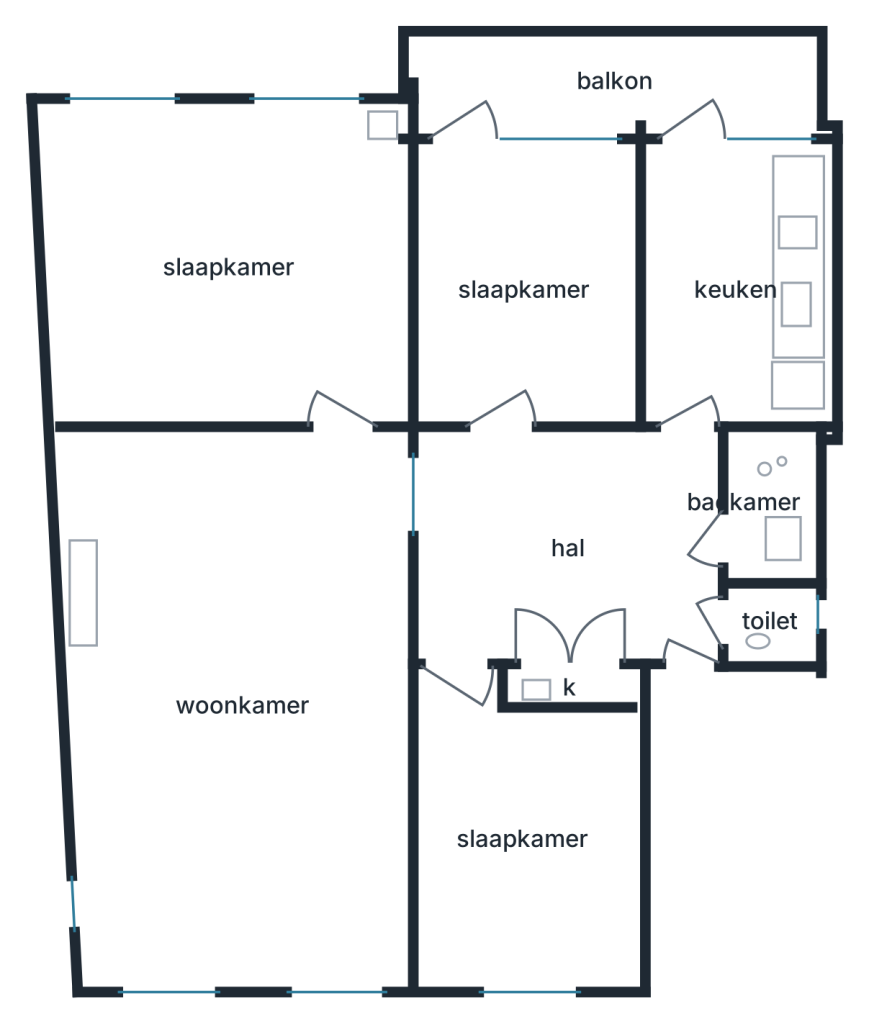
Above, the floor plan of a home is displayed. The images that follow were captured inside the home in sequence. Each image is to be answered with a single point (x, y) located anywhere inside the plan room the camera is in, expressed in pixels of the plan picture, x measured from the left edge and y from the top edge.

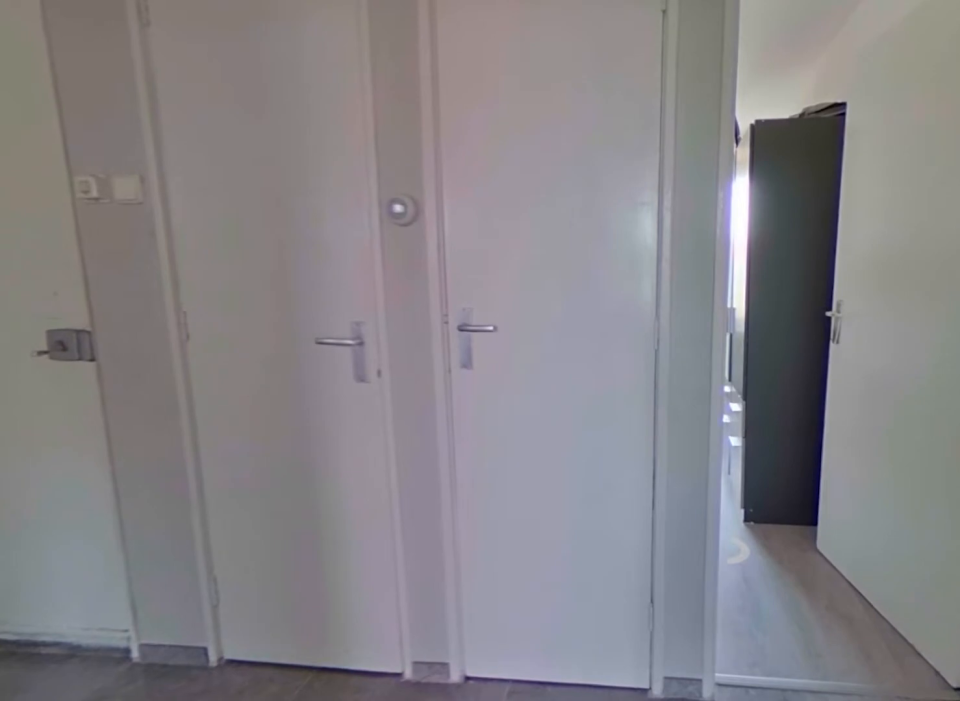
(565, 541)
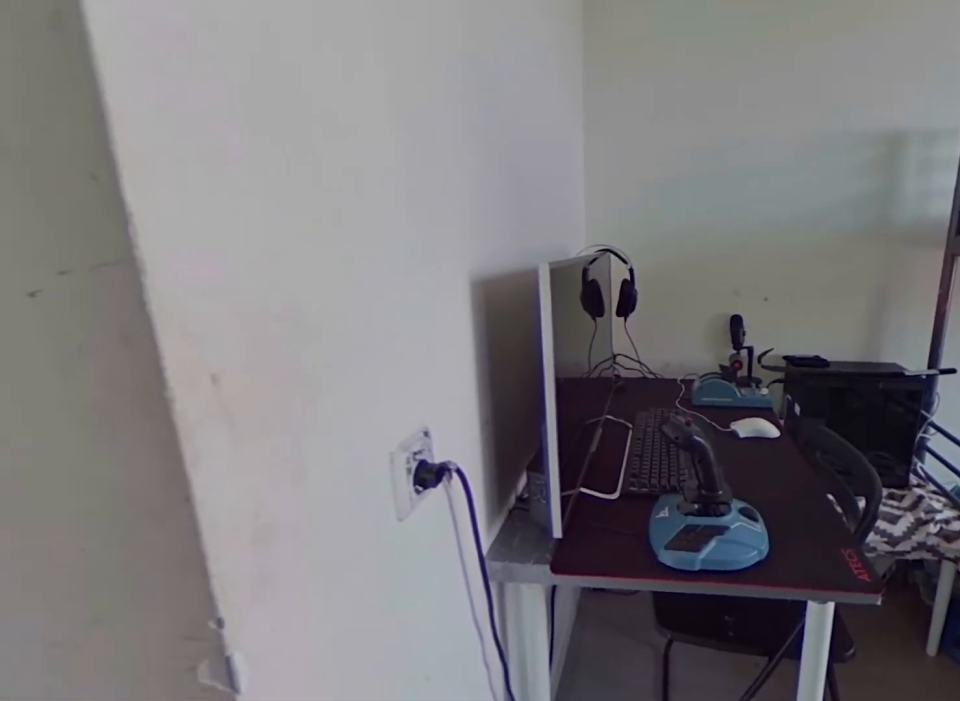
(523, 840)
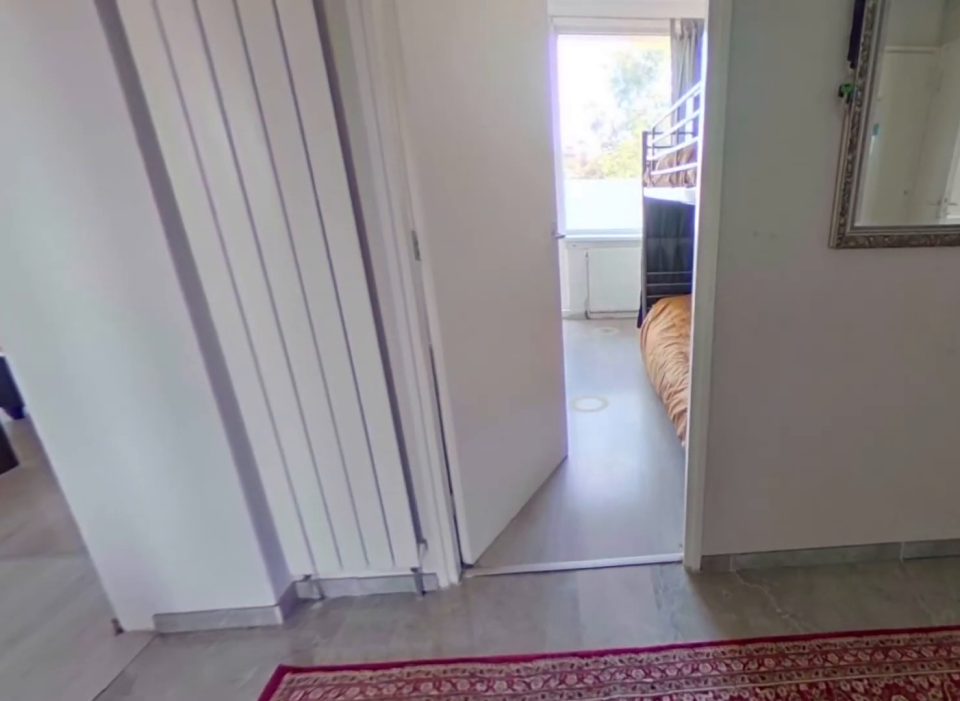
(565, 541)
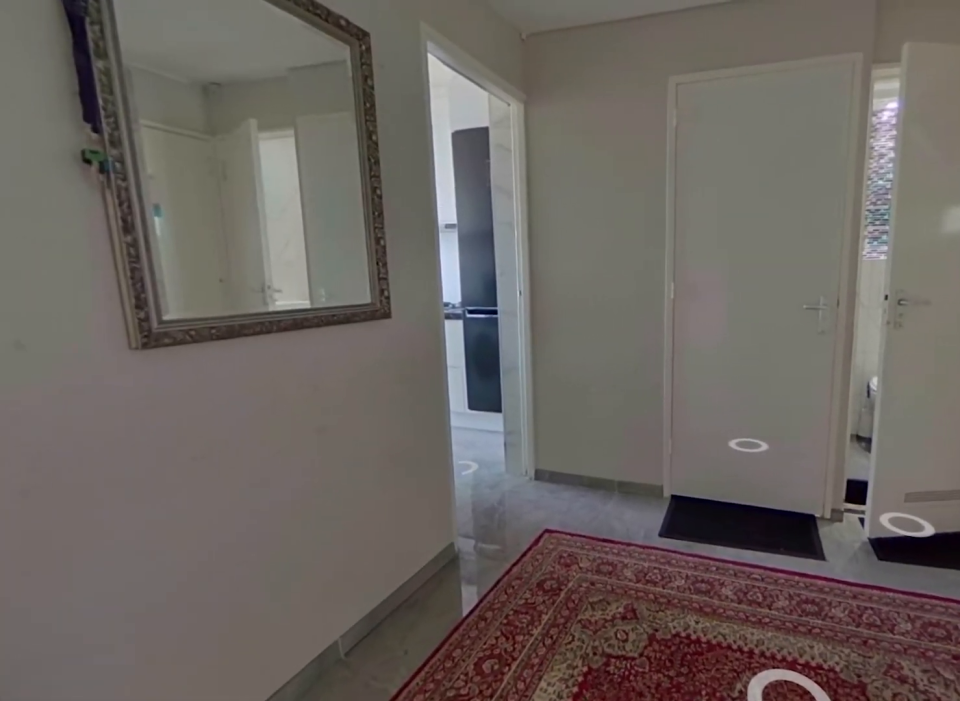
(565, 541)
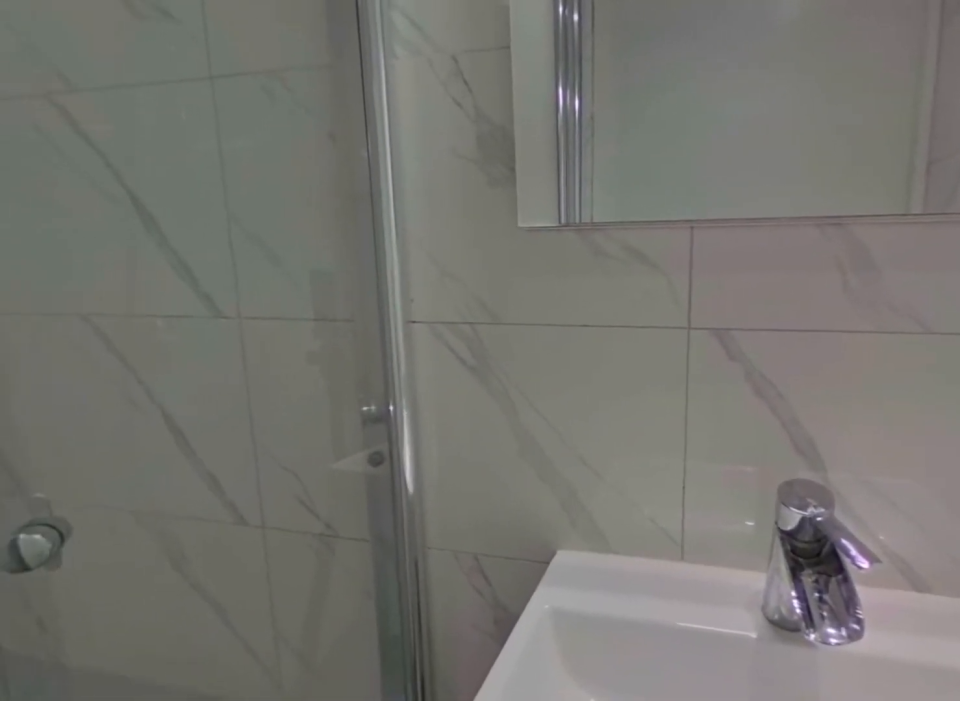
(768, 504)
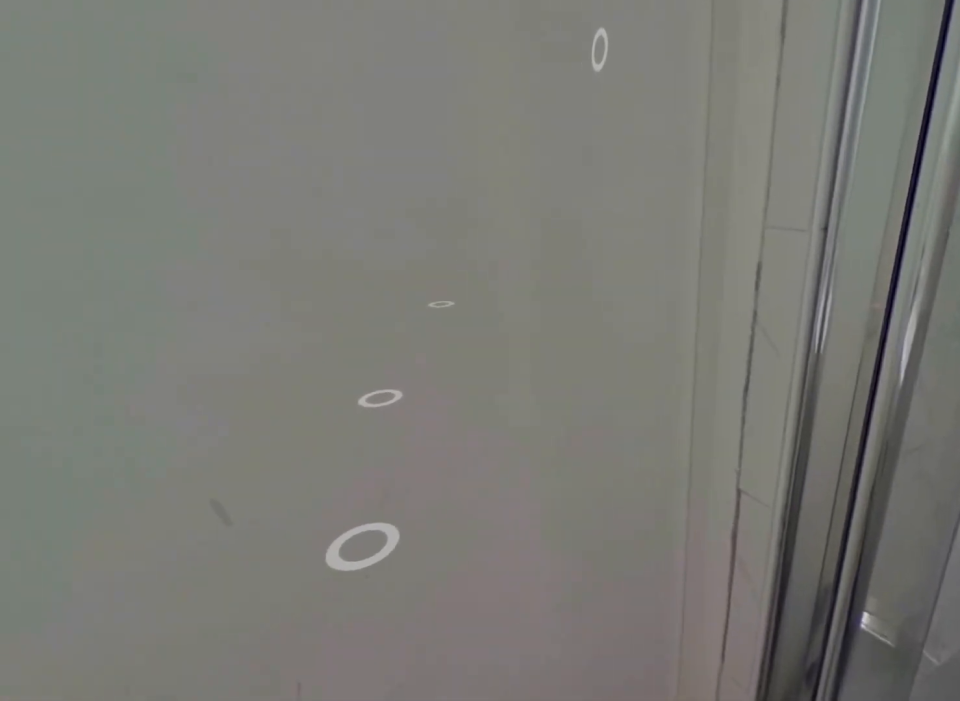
(768, 504)
